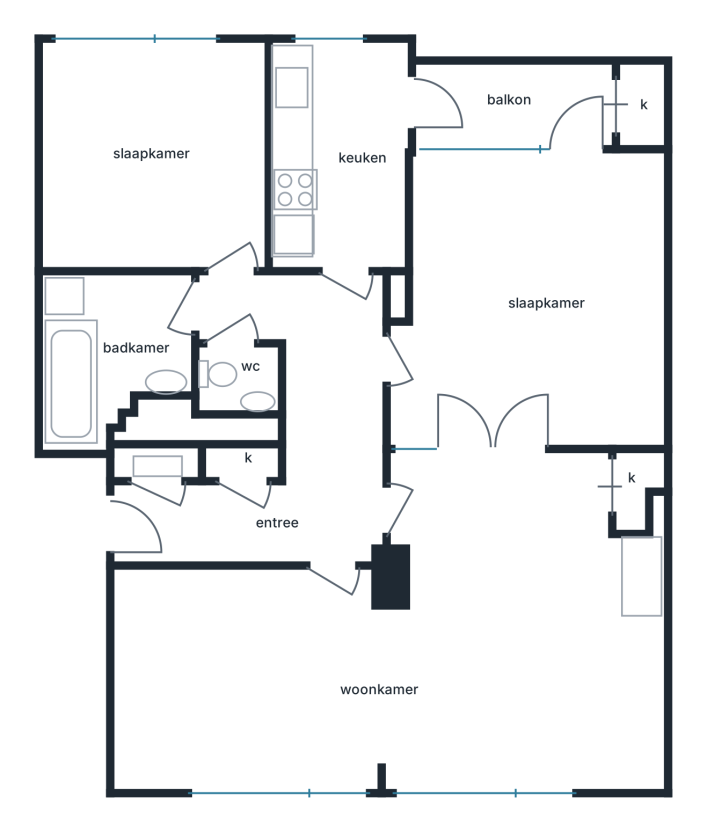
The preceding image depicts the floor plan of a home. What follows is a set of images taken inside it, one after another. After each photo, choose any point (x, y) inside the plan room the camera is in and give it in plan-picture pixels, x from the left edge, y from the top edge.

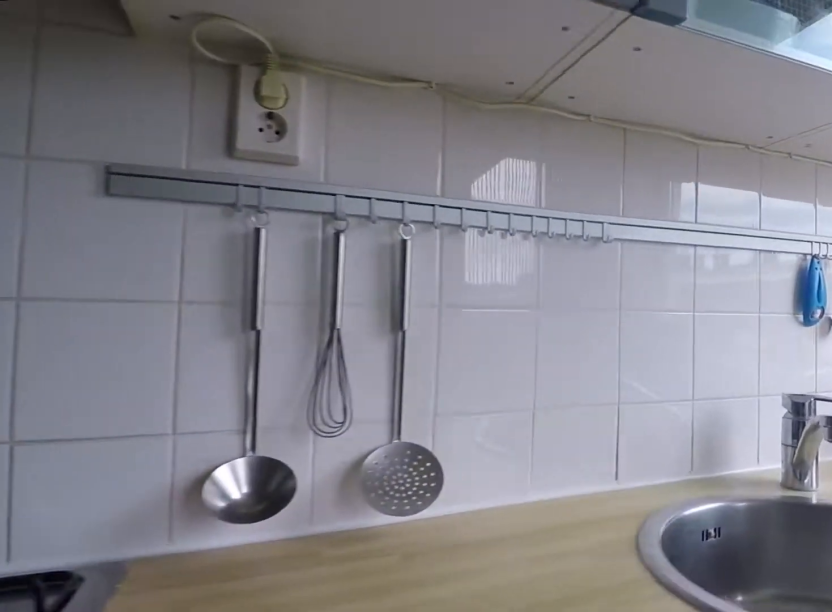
(296, 143)
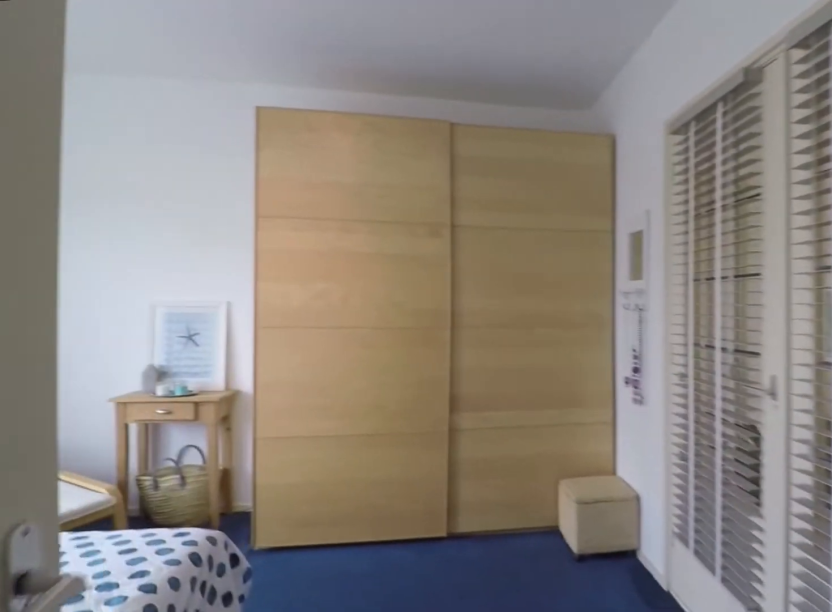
(532, 303)
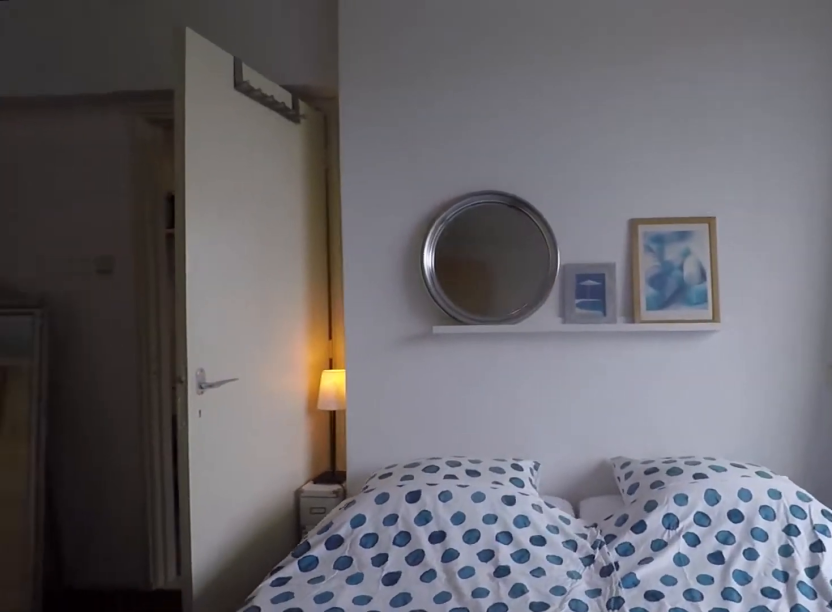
(532, 303)
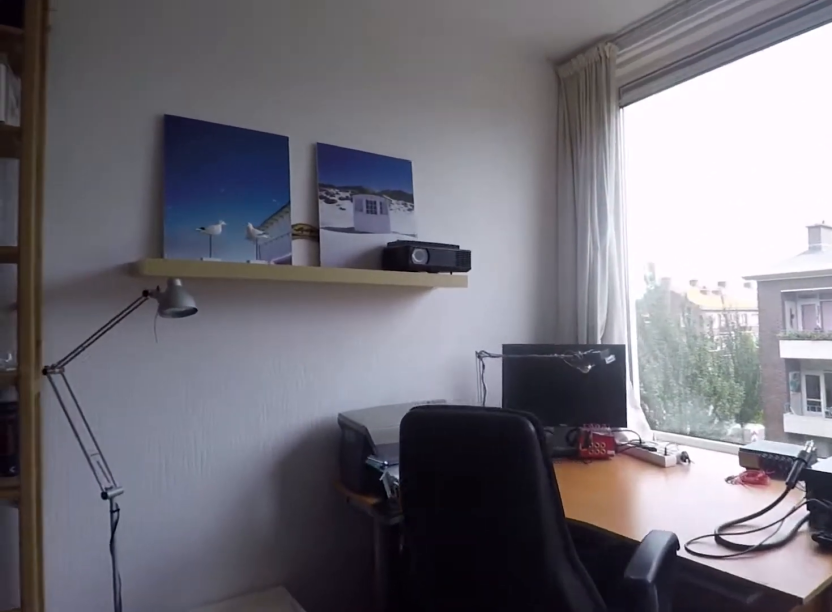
(157, 156)
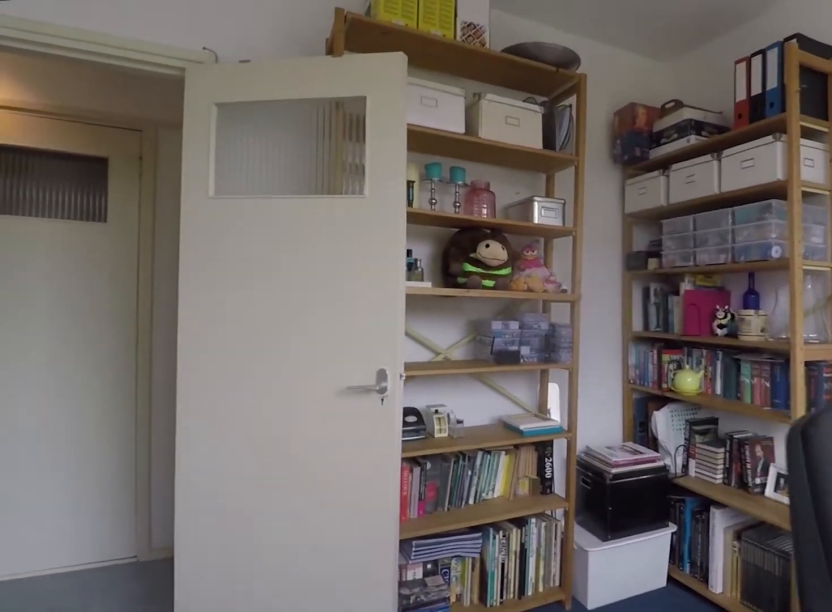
(157, 156)
